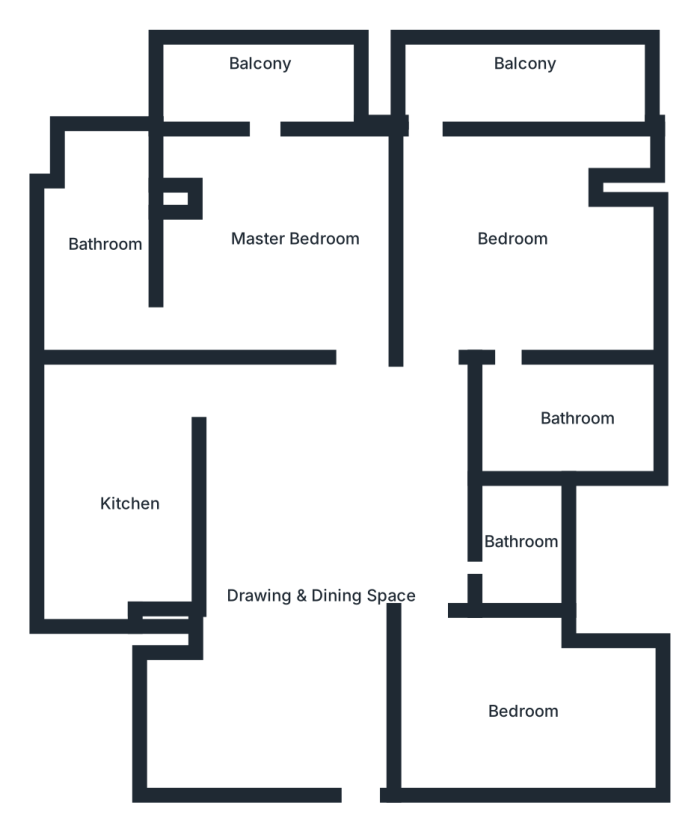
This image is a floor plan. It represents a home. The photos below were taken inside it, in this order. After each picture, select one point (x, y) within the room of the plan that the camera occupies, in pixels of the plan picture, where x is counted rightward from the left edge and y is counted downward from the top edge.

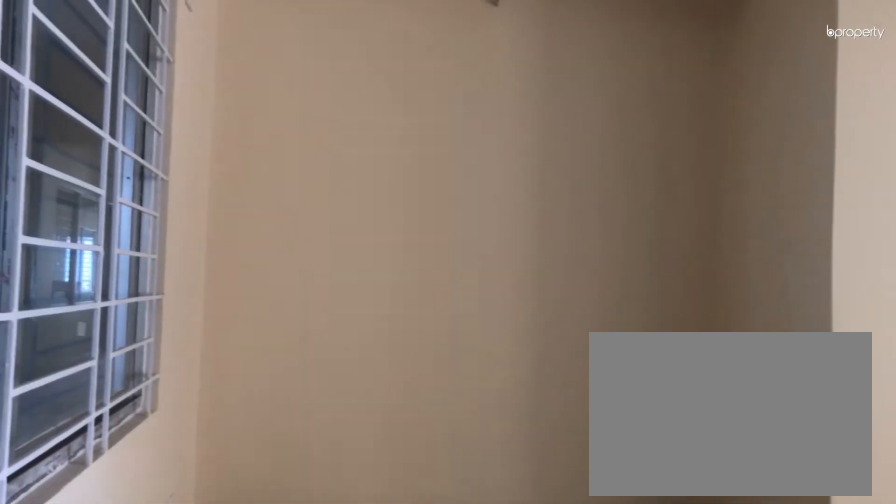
(337, 561)
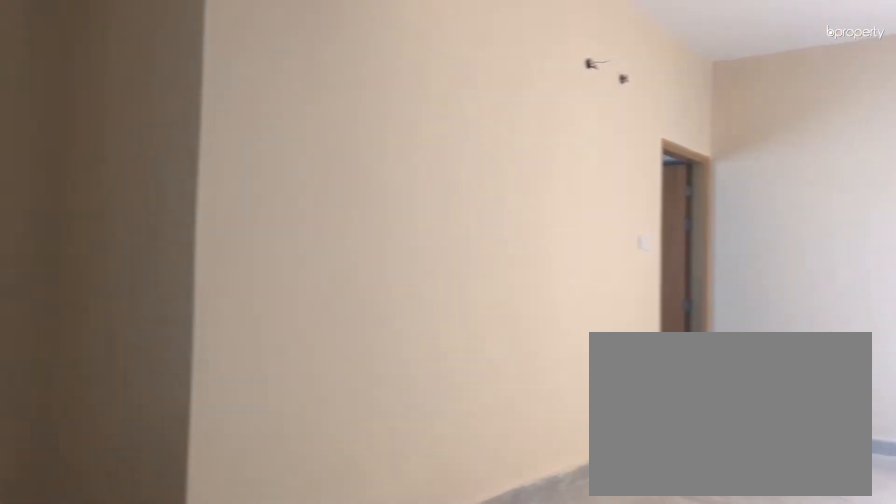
(337, 561)
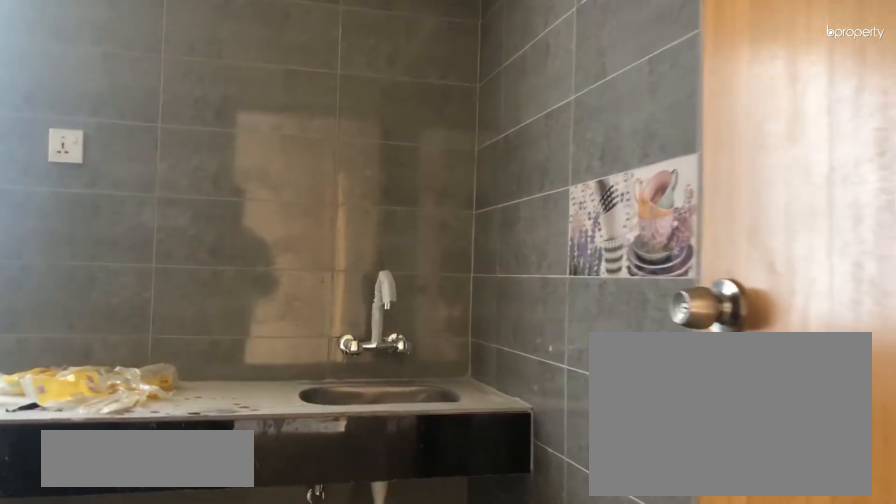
(122, 509)
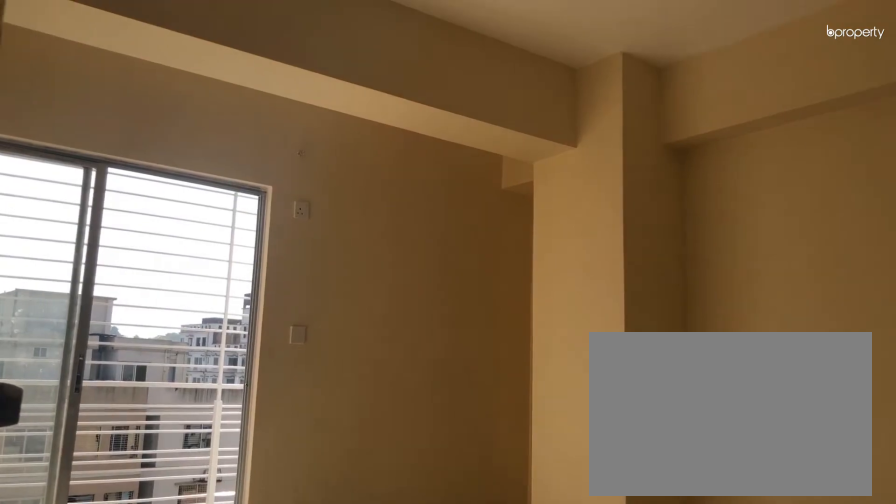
(511, 234)
